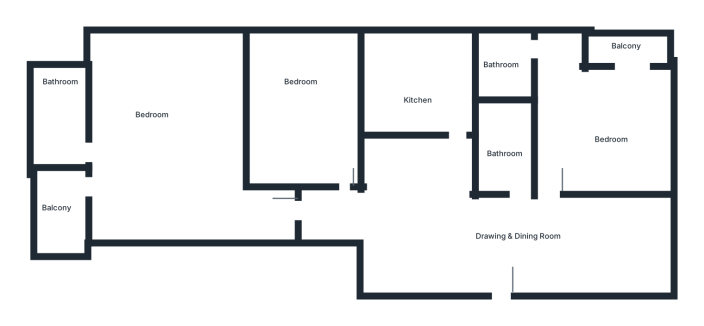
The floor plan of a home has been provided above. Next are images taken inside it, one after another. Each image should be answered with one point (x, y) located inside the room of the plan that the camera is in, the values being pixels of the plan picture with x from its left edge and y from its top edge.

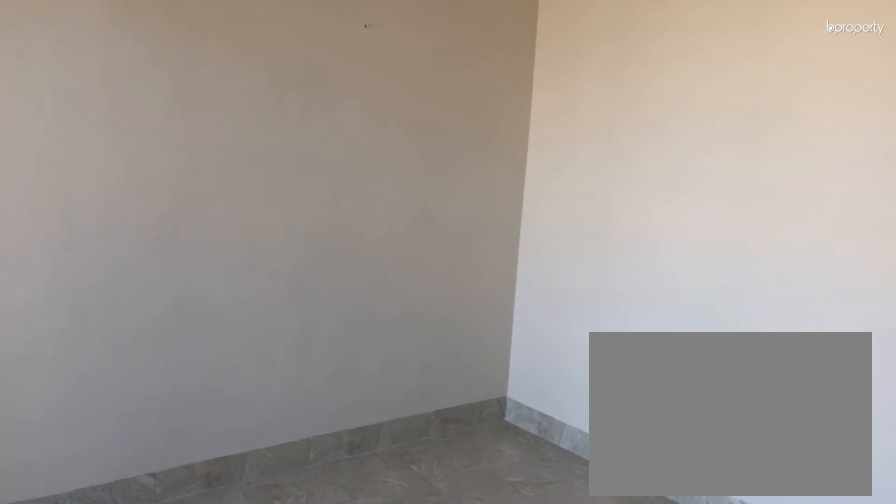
(602, 120)
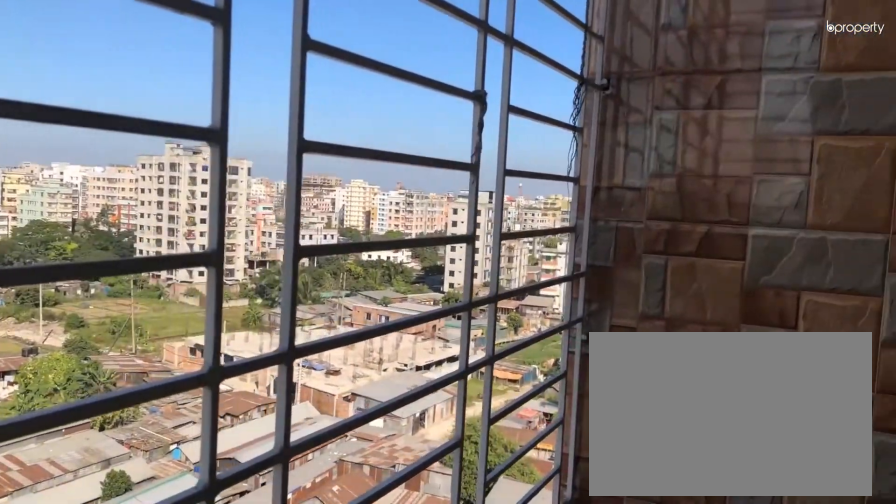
(629, 53)
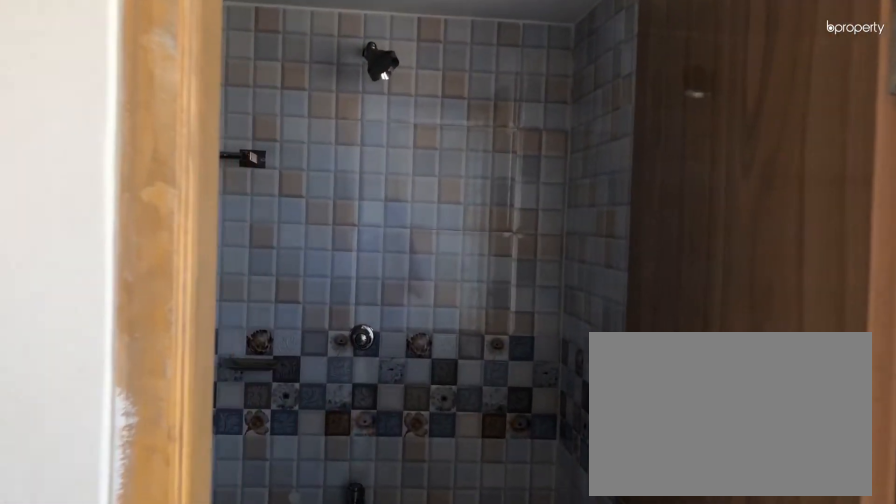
(504, 73)
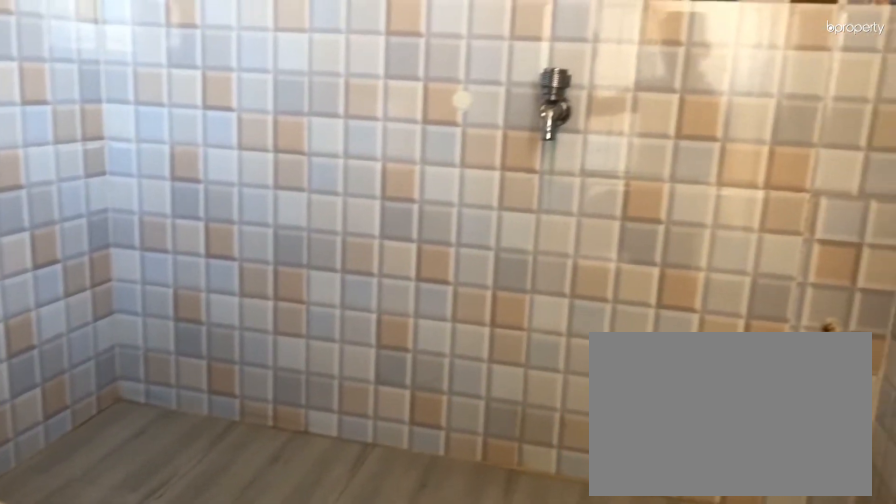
(504, 73)
